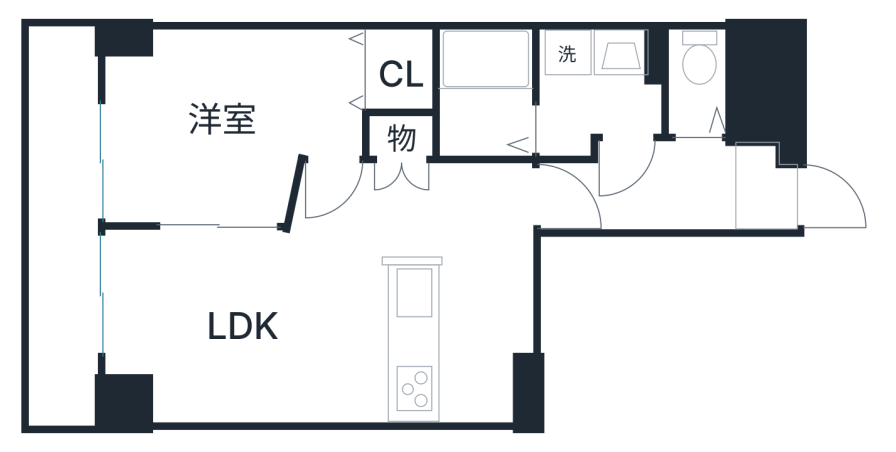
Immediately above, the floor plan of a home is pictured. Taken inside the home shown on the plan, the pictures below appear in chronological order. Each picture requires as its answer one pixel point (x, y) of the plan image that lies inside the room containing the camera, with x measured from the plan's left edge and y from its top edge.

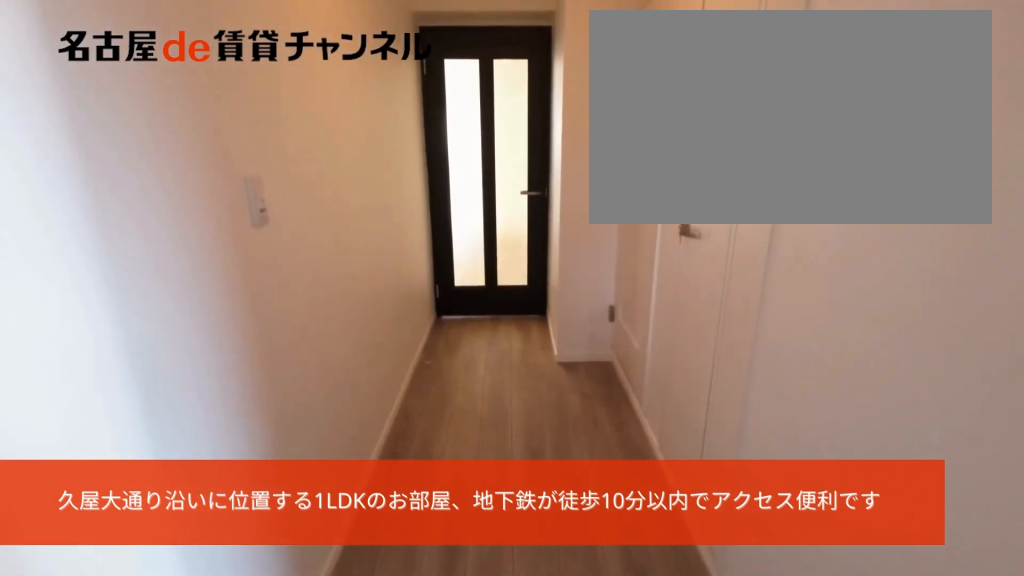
(769, 189)
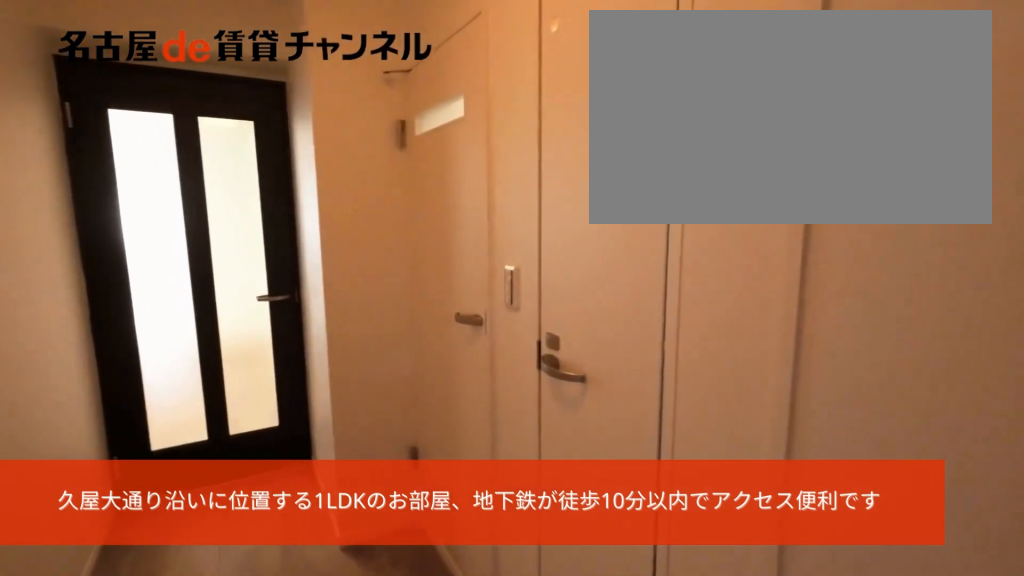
(769, 189)
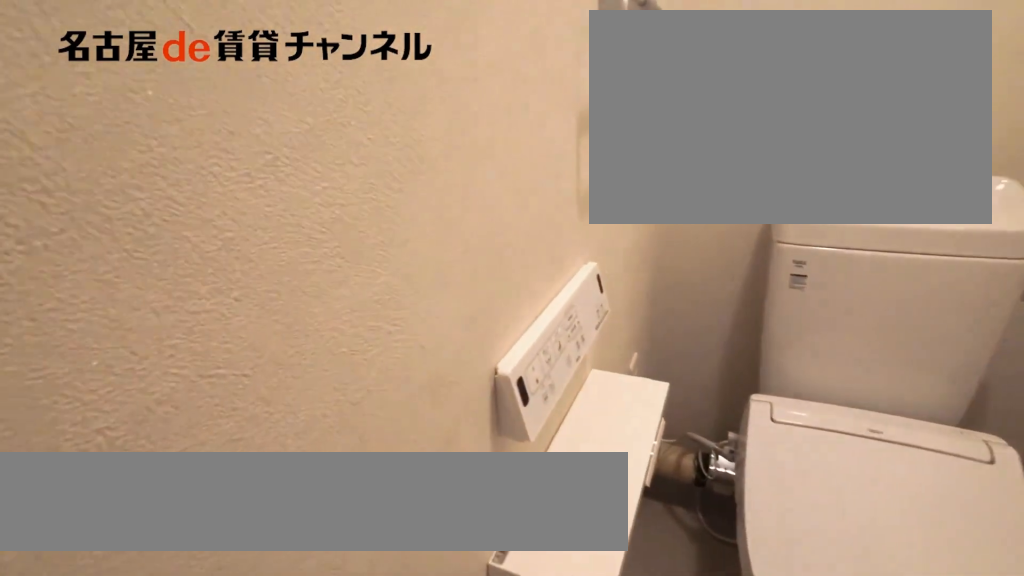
(698, 86)
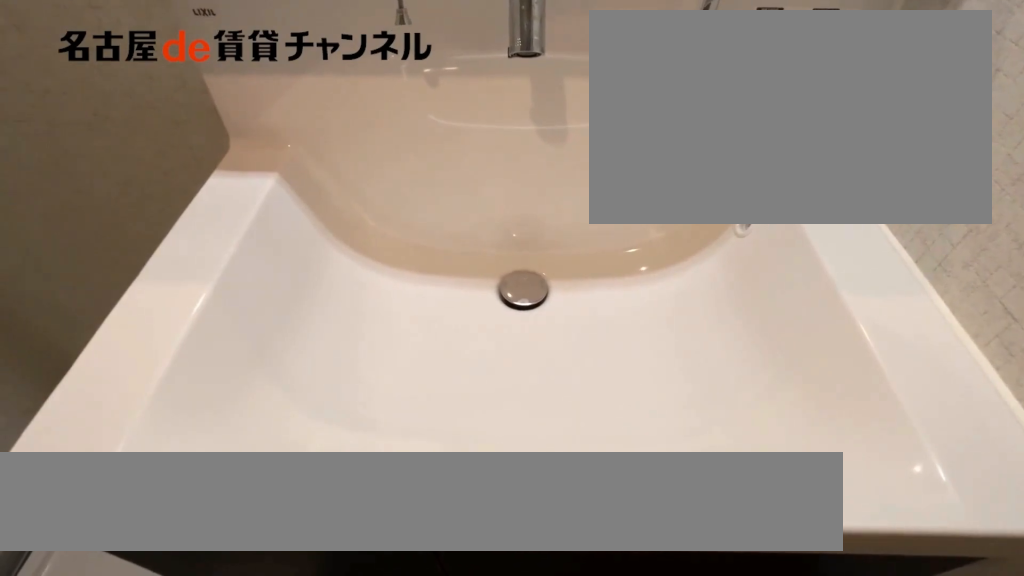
(599, 87)
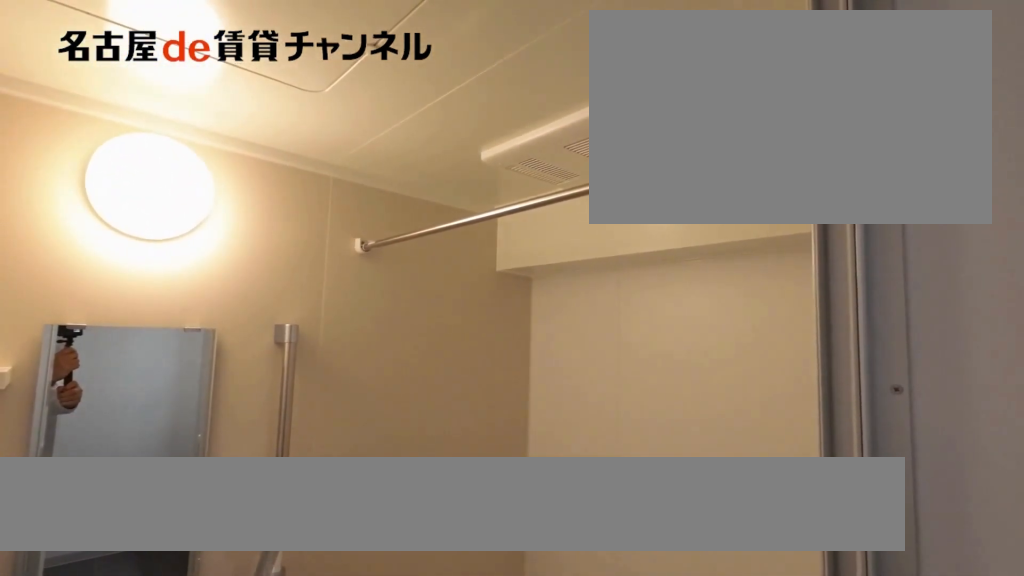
(482, 96)
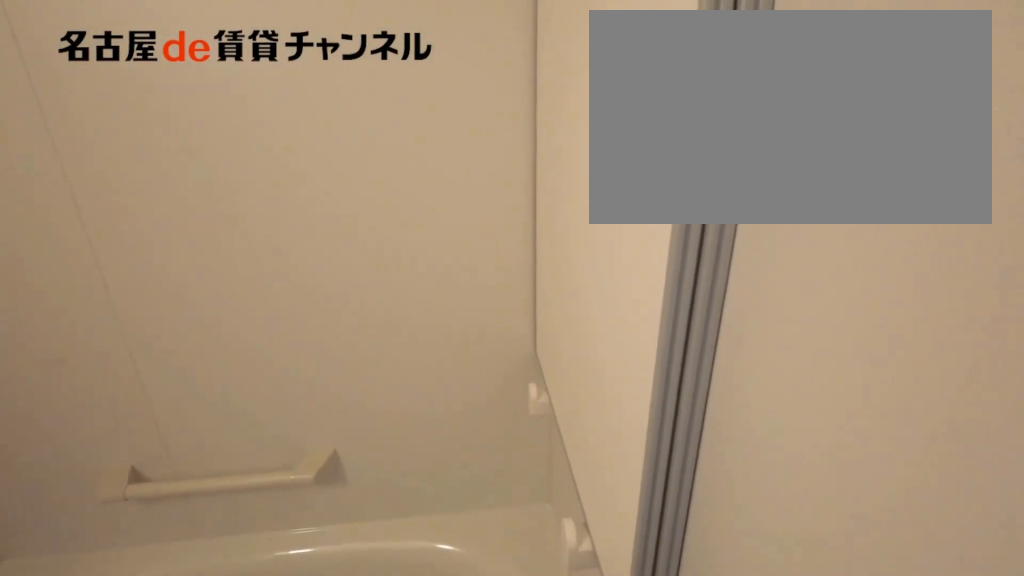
(482, 96)
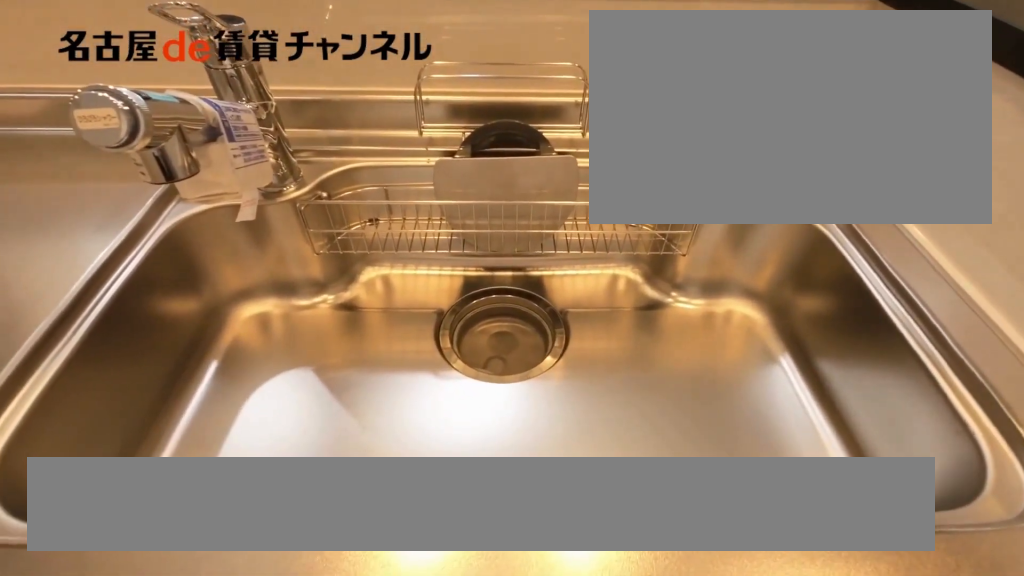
(459, 345)
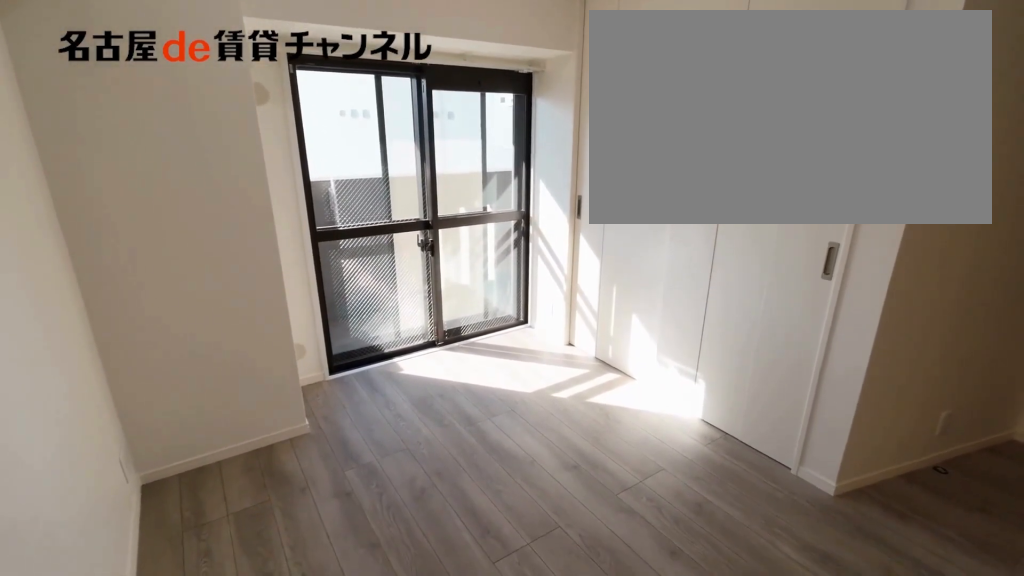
(240, 327)
